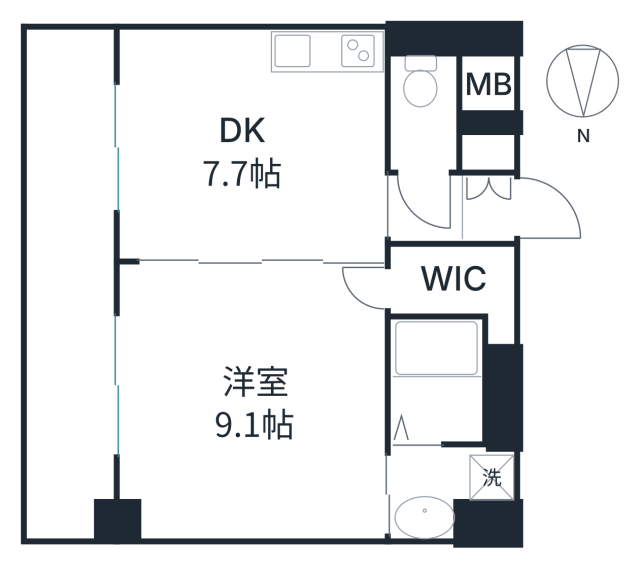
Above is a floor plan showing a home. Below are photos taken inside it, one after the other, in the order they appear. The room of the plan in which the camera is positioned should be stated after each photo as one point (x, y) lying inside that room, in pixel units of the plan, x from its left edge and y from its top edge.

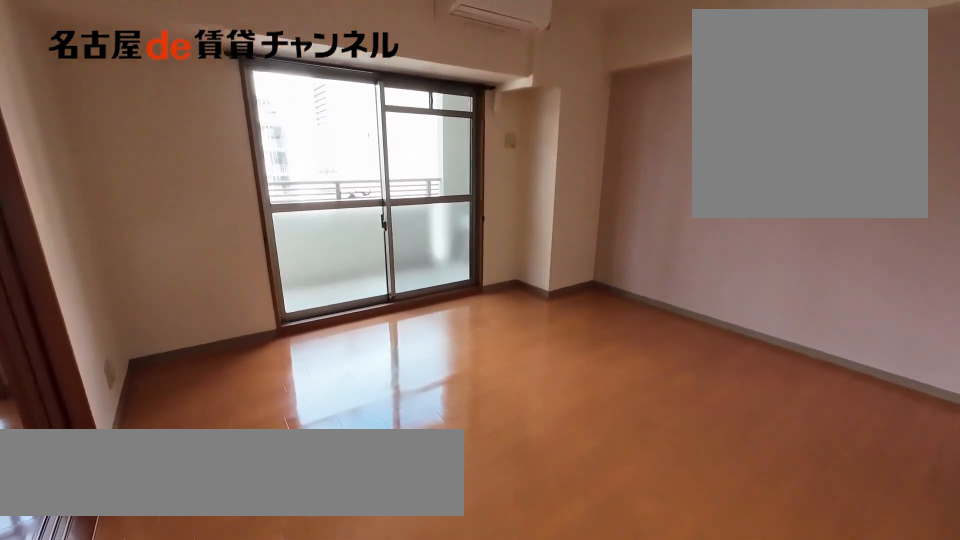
(249, 403)
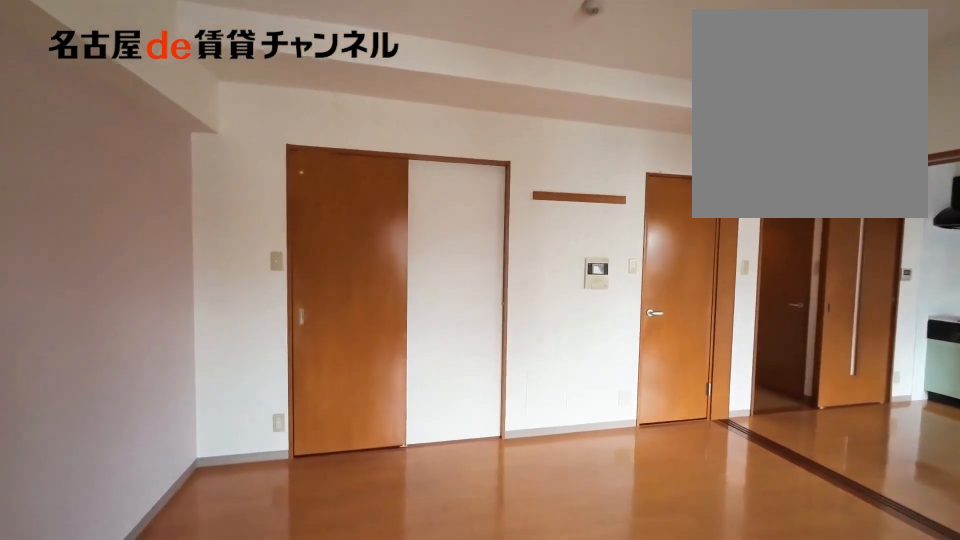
(249, 403)
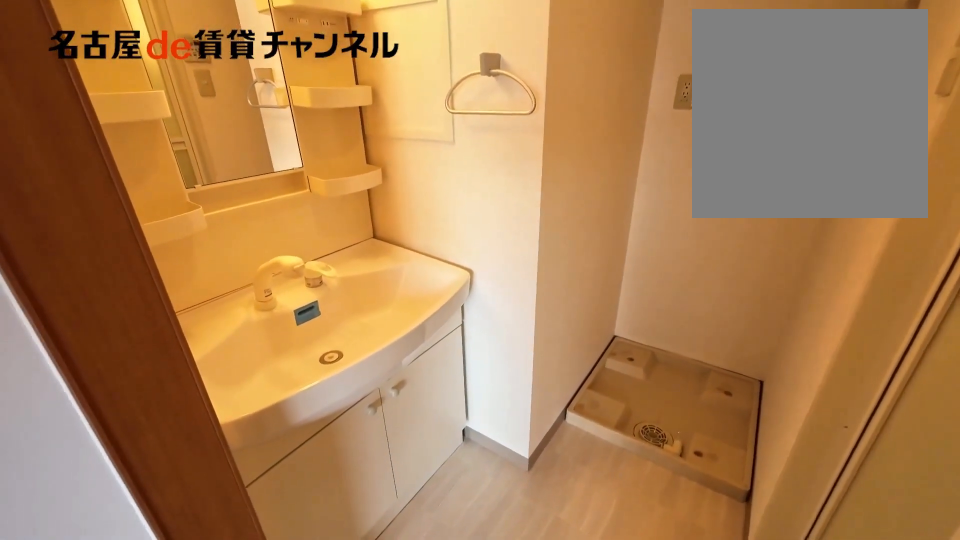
(448, 487)
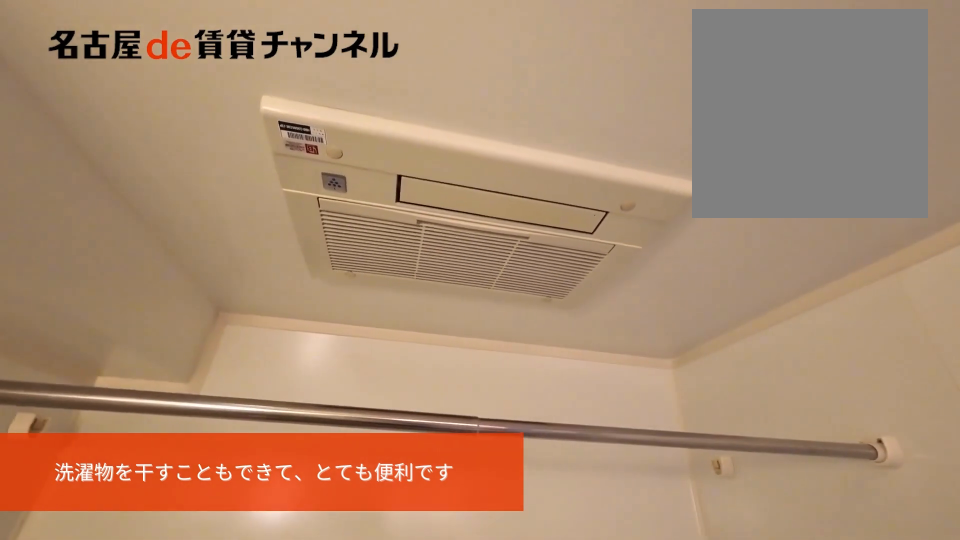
(437, 380)
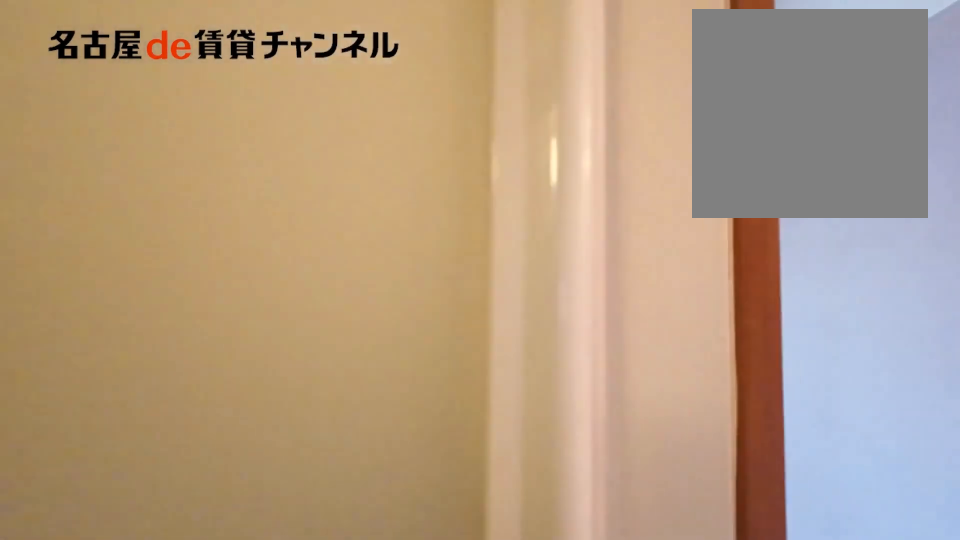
(437, 380)
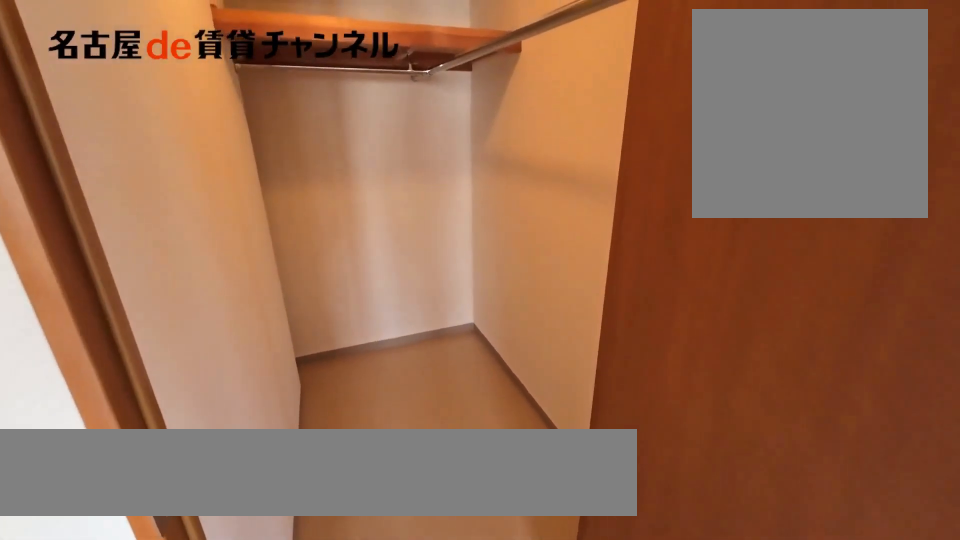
(460, 284)
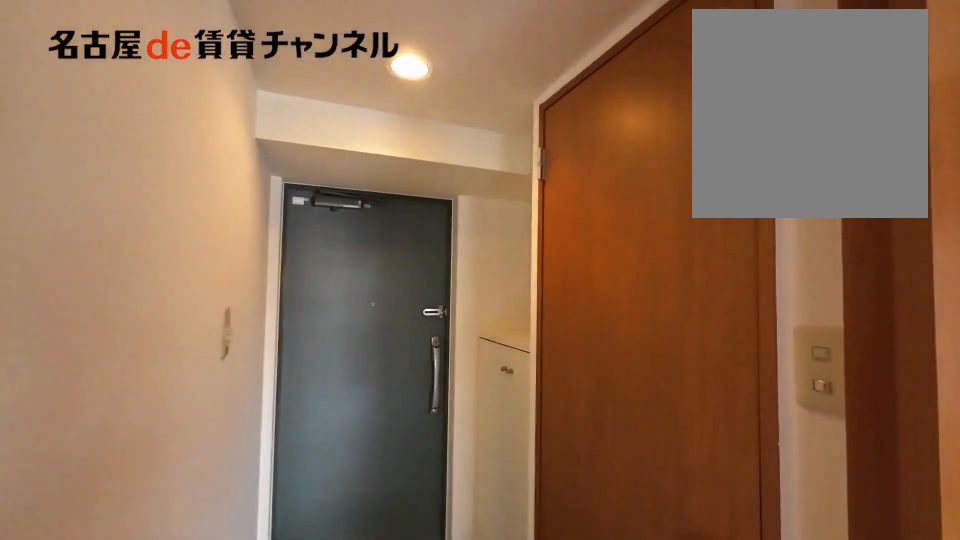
(425, 209)
